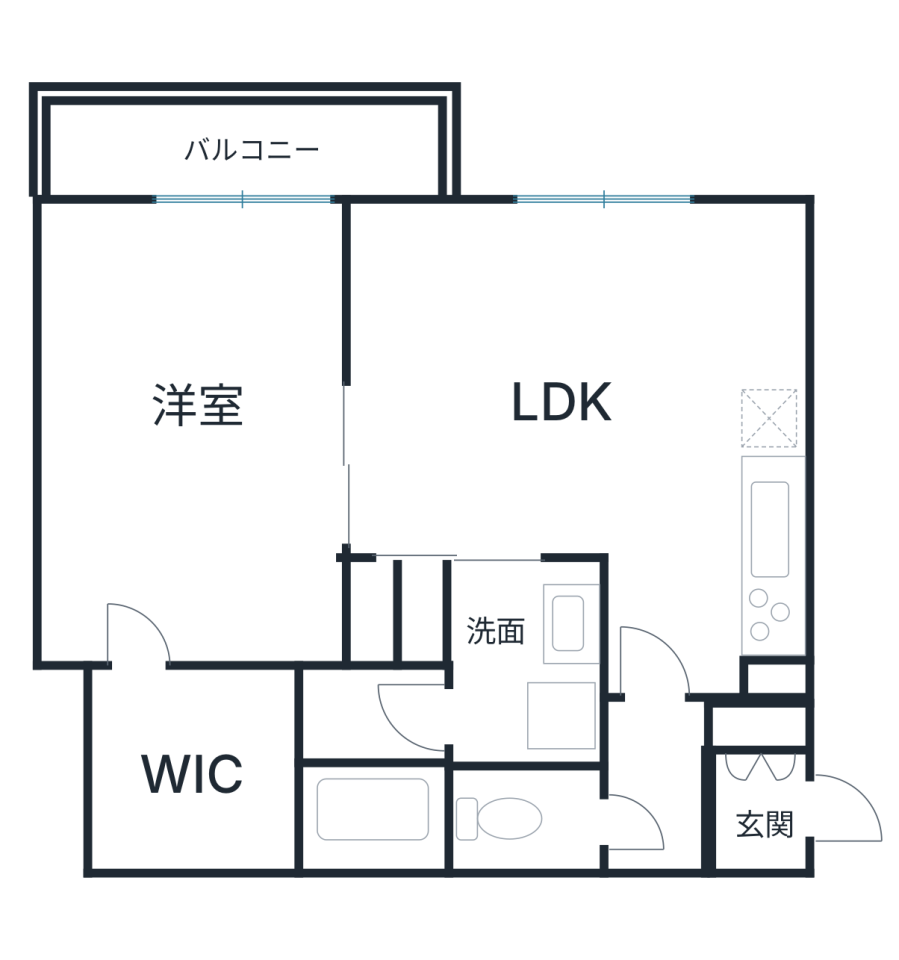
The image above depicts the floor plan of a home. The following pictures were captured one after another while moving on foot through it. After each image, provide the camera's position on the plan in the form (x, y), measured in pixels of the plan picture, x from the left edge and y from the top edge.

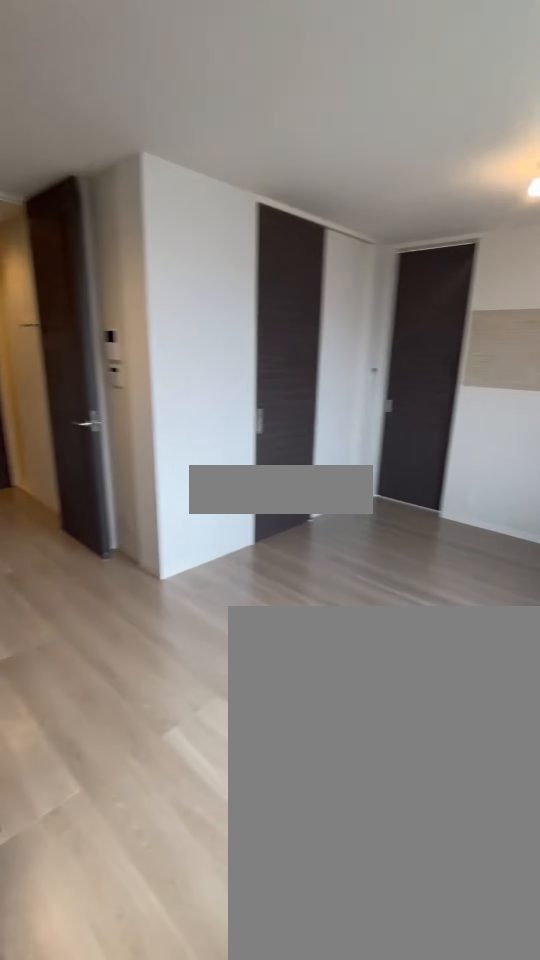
(731, 272)
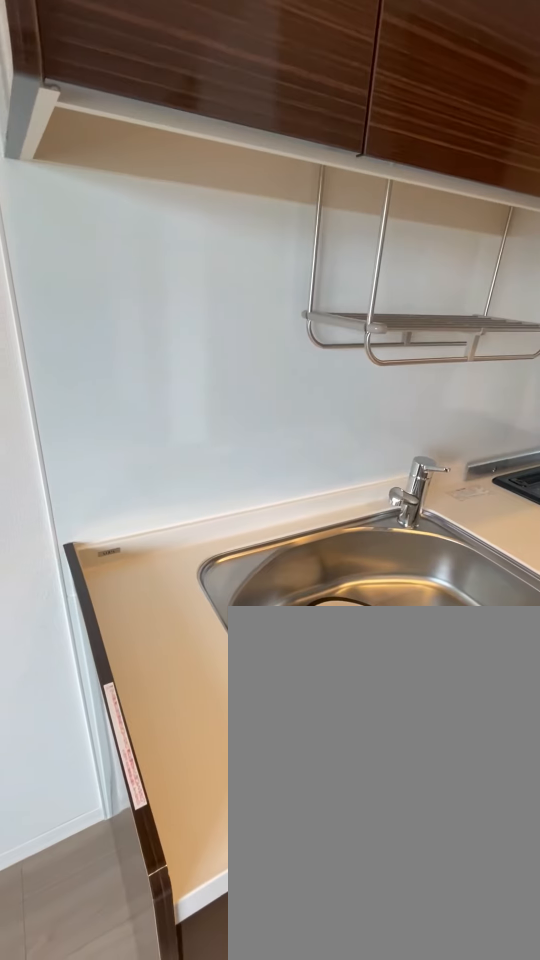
(673, 457)
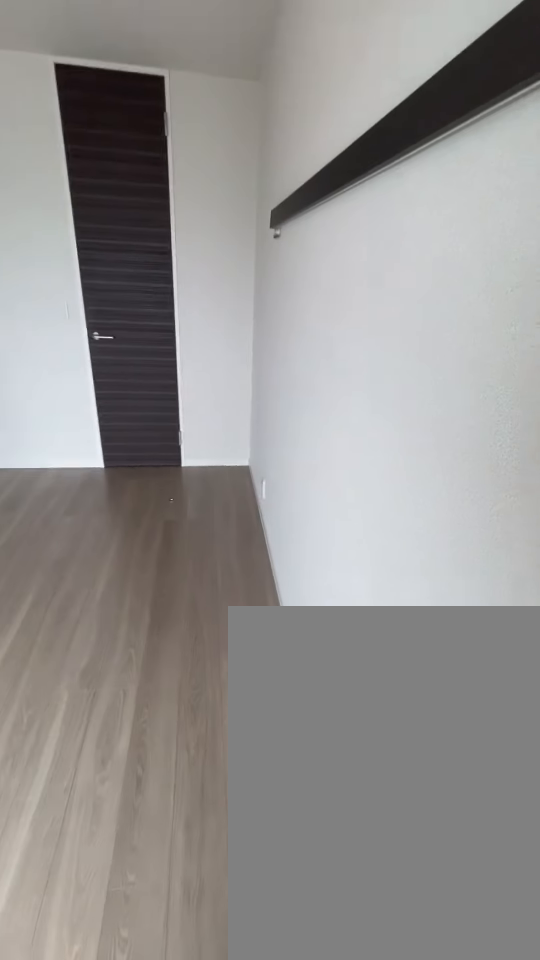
(122, 274)
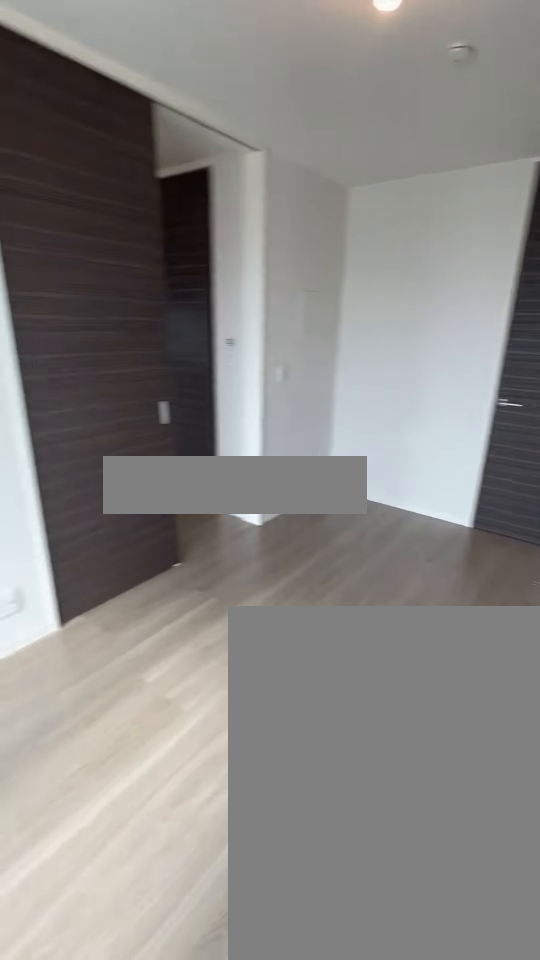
(123, 273)
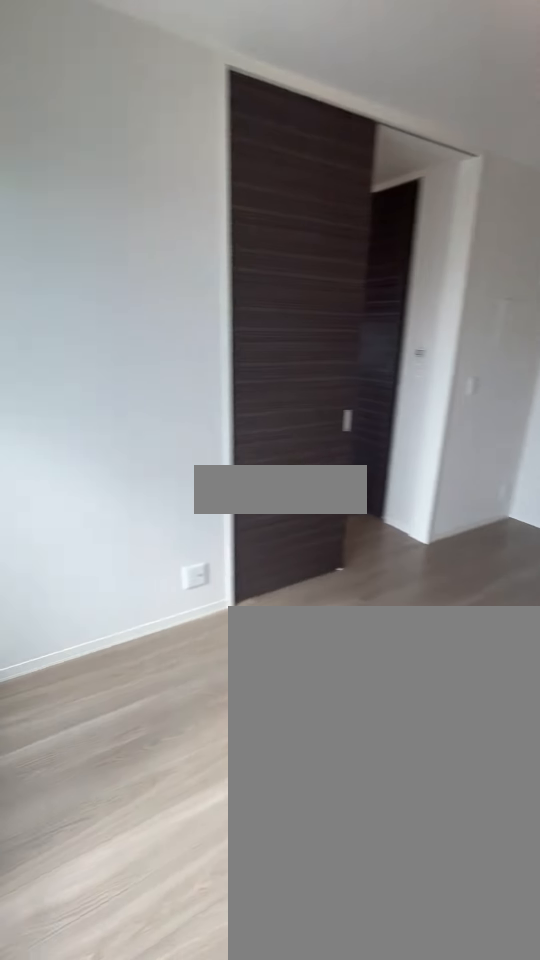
(122, 273)
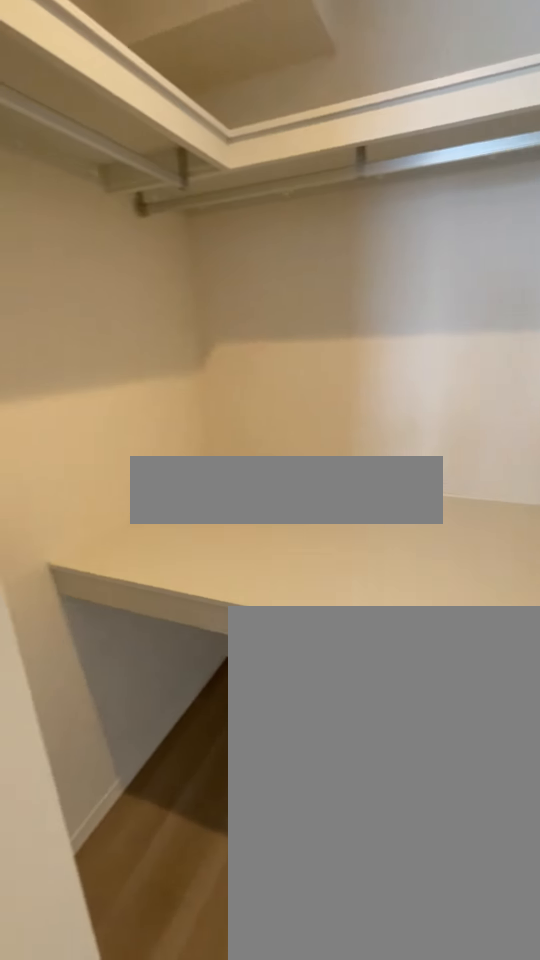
(140, 605)
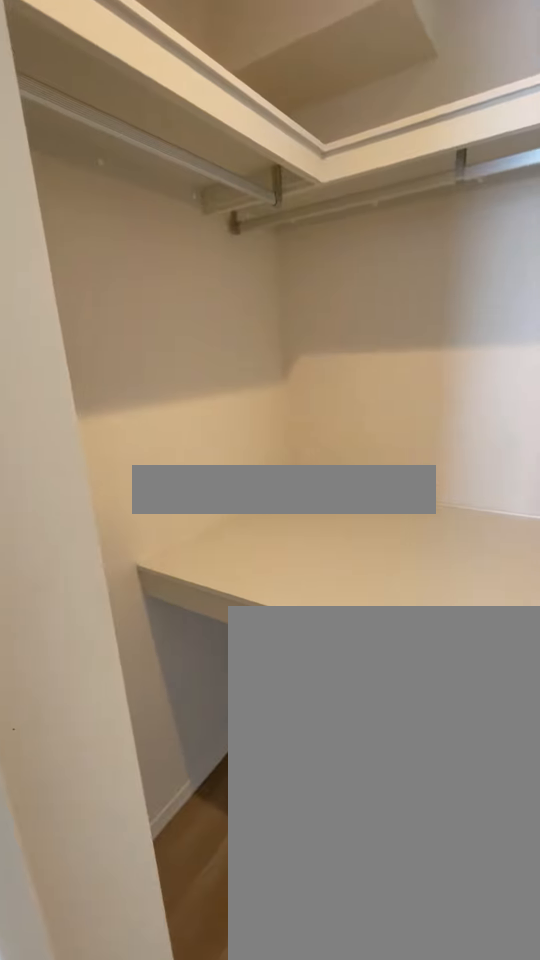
(139, 607)
